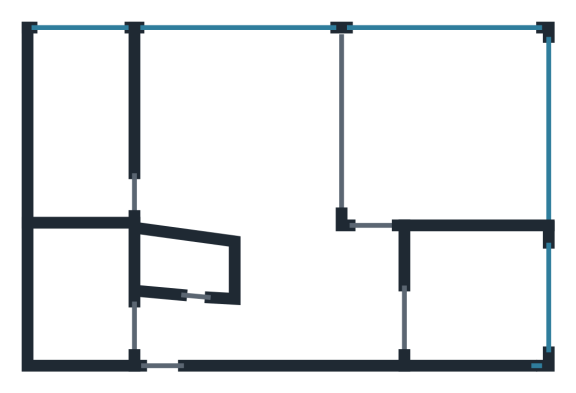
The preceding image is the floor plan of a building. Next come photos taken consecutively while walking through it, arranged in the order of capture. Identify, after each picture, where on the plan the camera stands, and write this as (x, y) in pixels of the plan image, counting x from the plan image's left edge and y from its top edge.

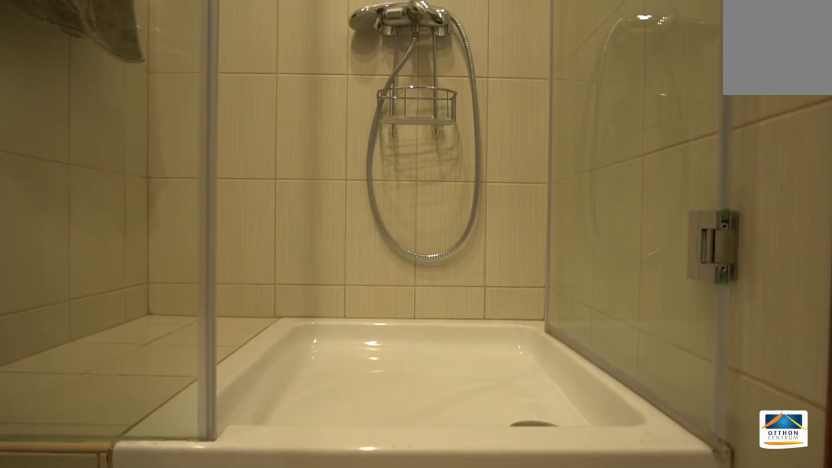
(173, 262)
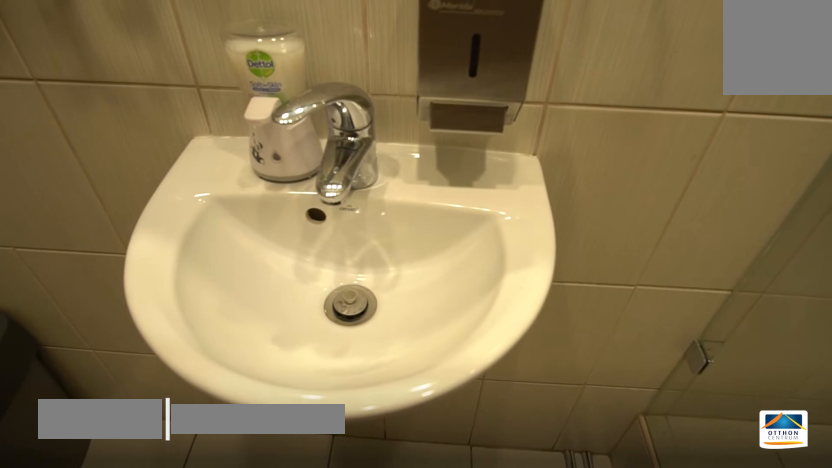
(174, 262)
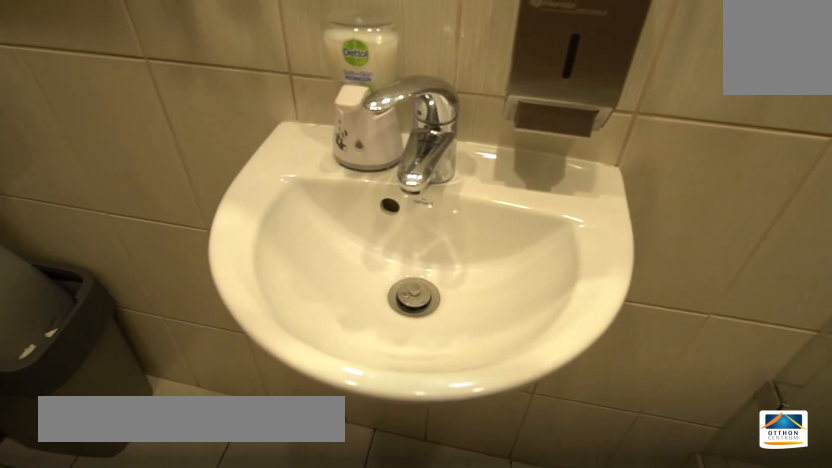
(174, 262)
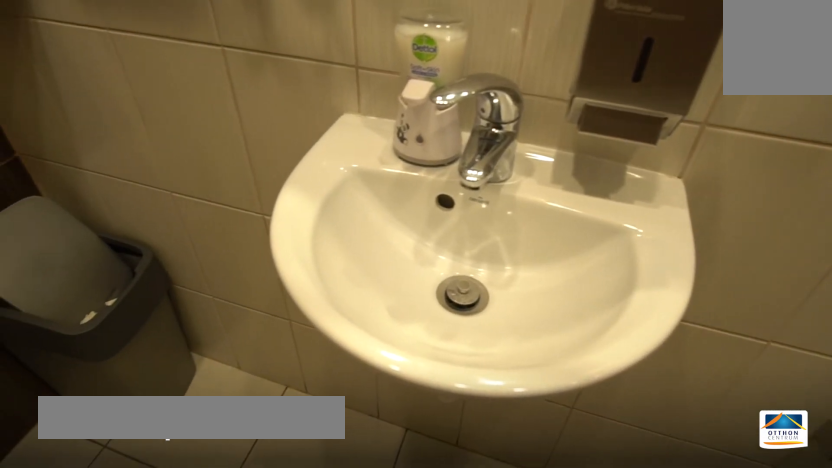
(174, 262)
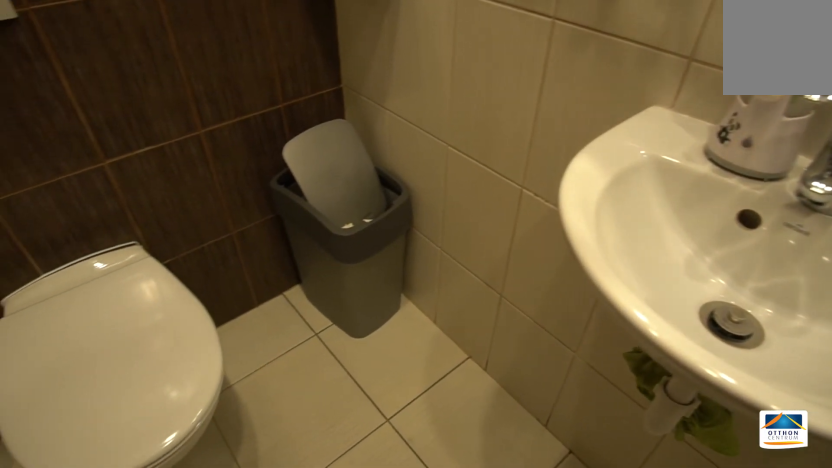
(172, 262)
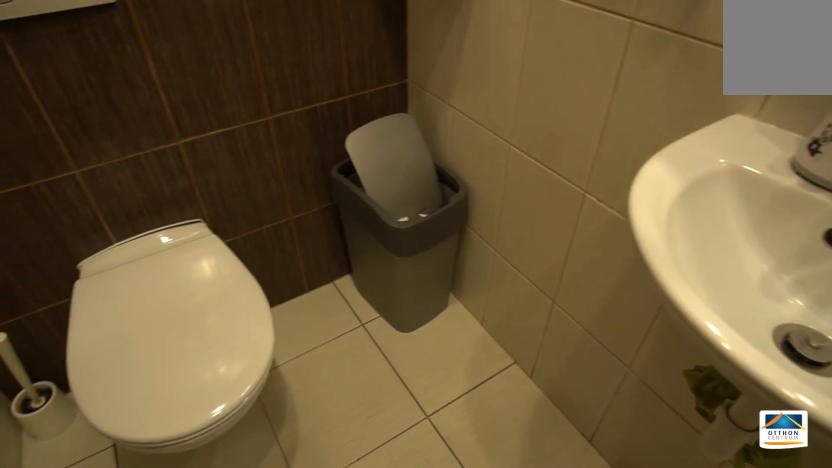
(173, 262)
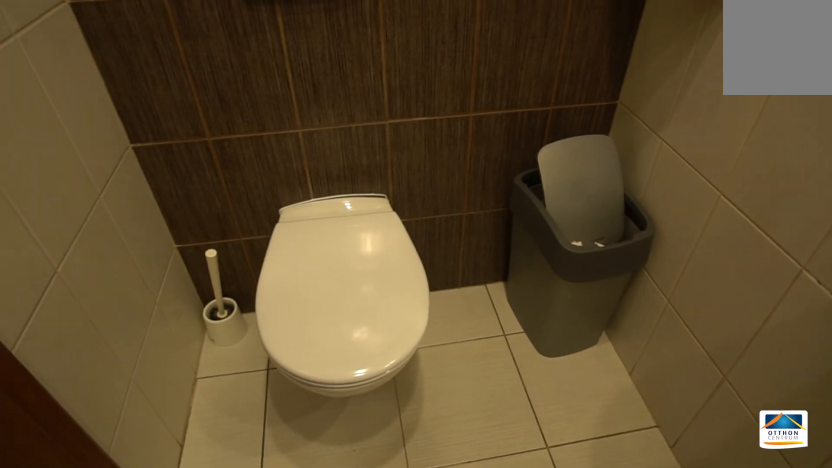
(173, 261)
